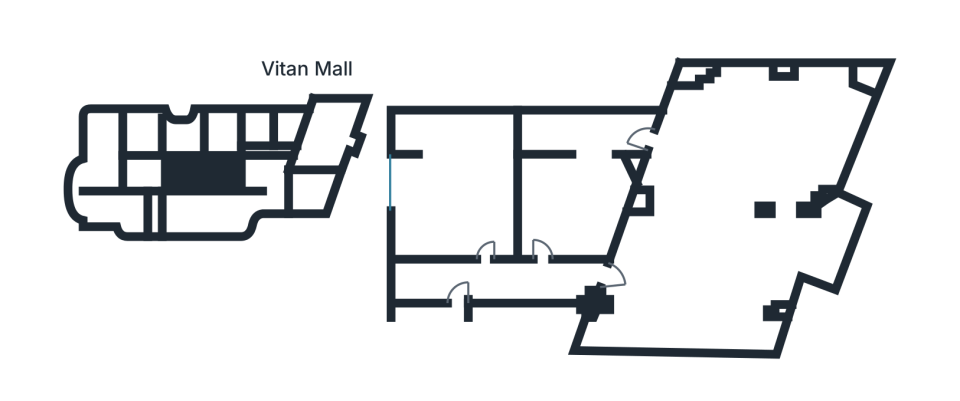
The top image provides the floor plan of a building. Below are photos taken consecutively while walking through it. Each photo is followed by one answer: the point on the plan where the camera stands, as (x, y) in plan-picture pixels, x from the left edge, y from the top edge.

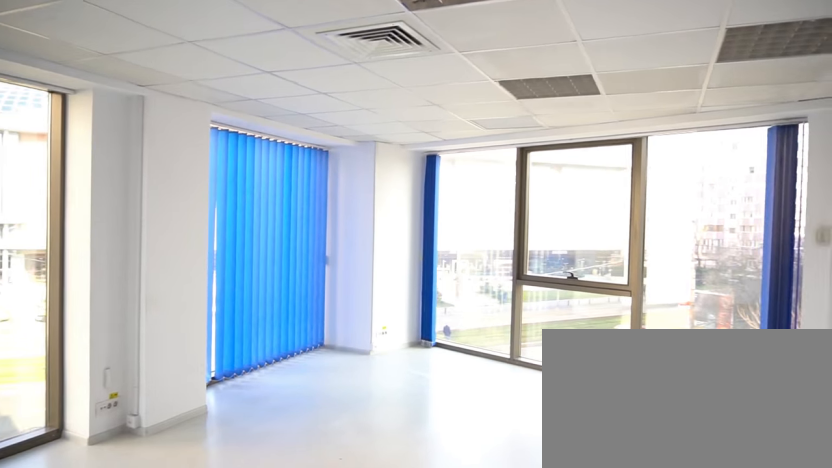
(720, 152)
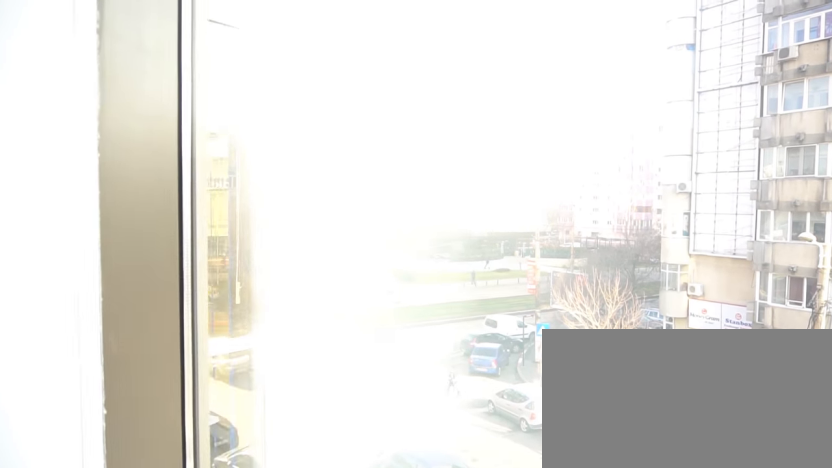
(772, 331)
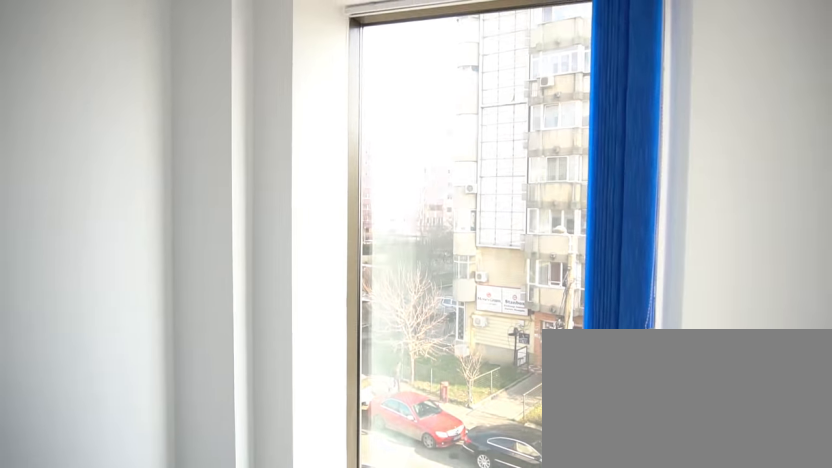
(670, 338)
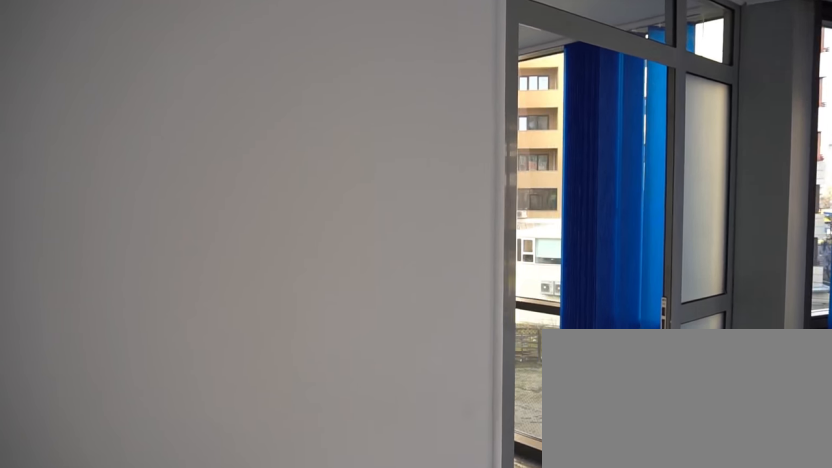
(666, 182)
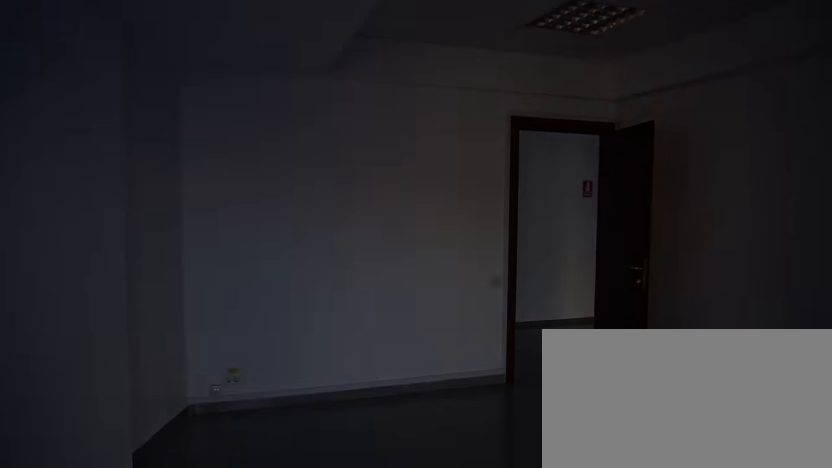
(597, 180)
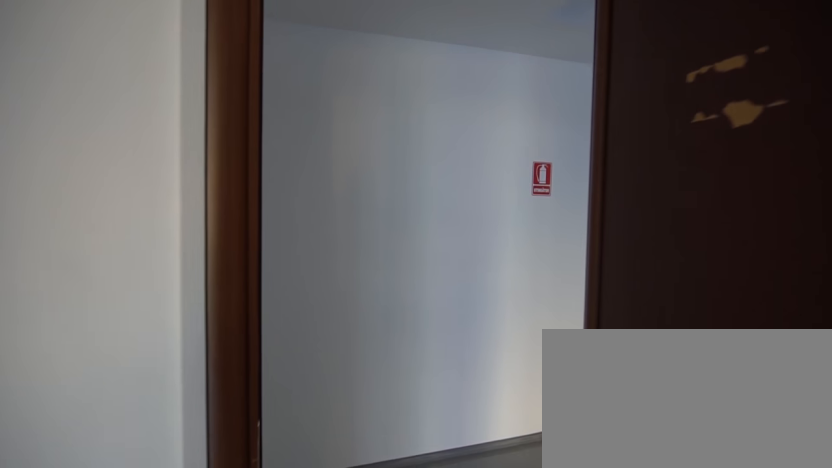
(540, 270)
